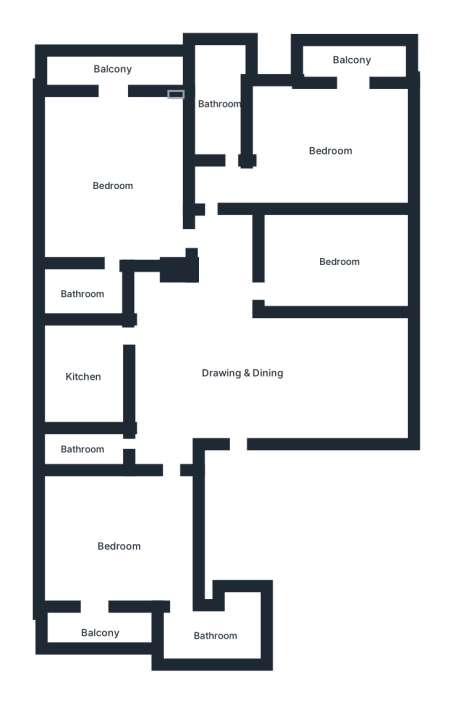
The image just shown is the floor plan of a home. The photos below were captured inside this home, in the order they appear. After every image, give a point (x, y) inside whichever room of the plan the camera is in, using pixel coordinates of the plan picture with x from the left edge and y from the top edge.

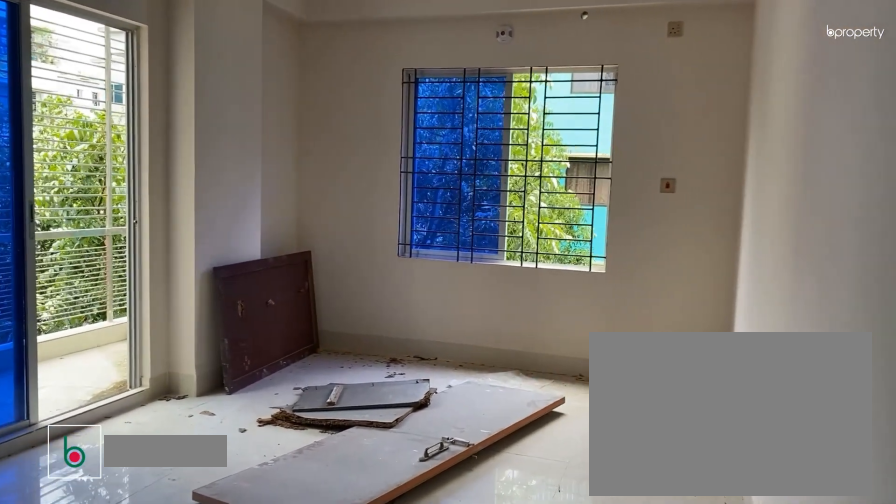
(333, 151)
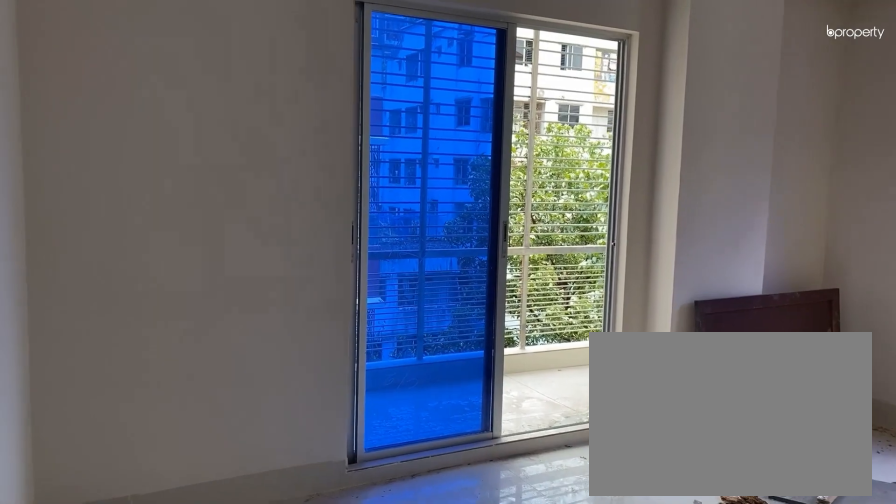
(333, 151)
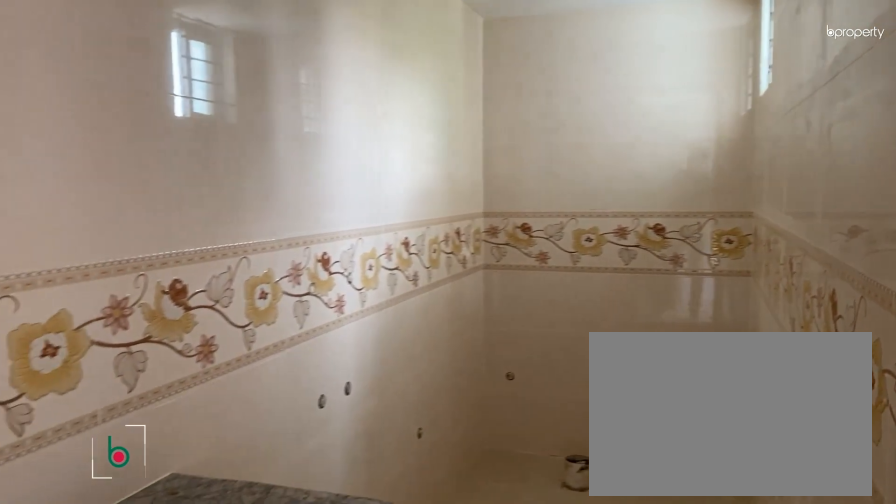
(221, 104)
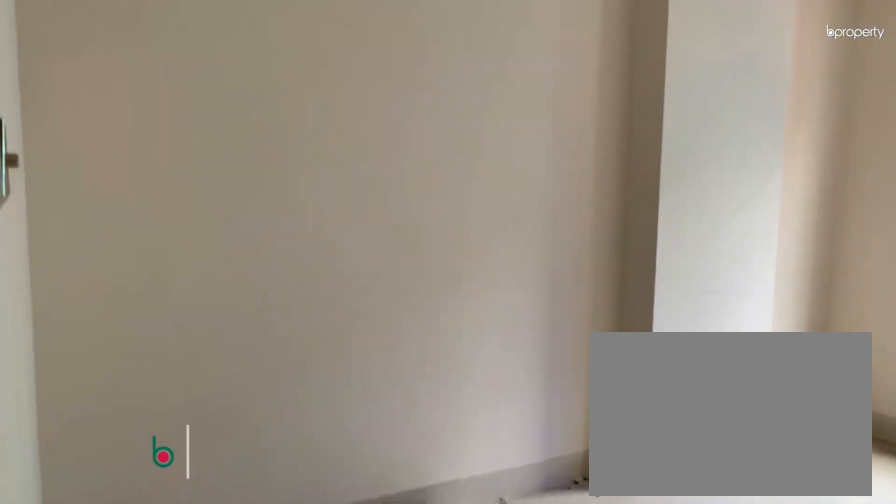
(337, 261)
